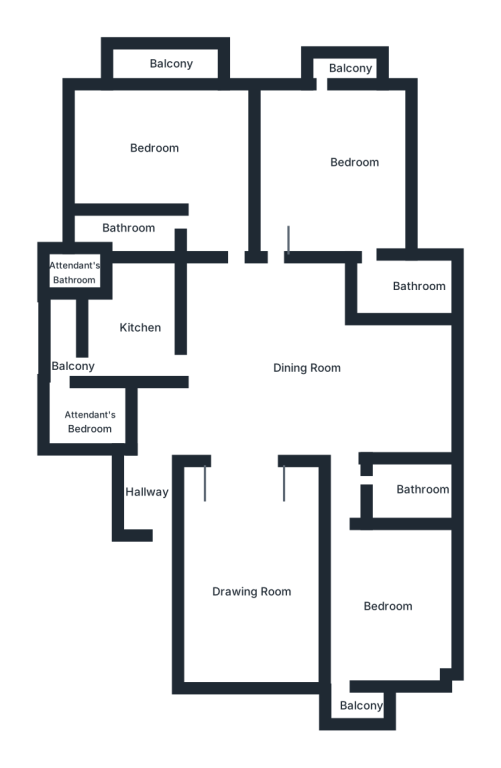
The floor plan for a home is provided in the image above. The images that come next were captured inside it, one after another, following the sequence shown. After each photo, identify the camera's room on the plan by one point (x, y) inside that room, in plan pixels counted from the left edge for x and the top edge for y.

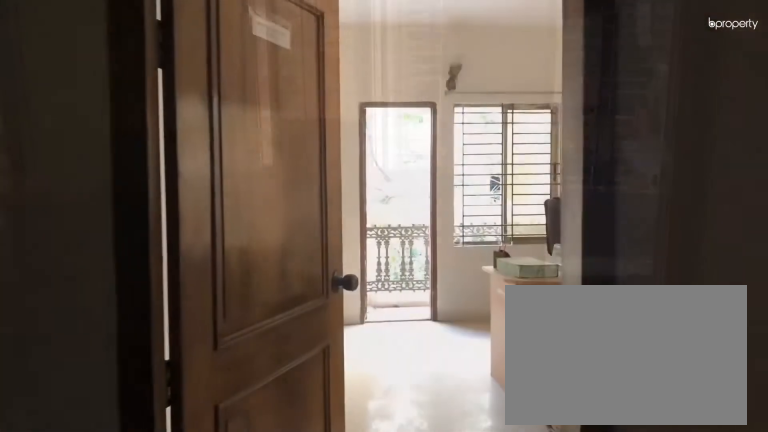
(373, 599)
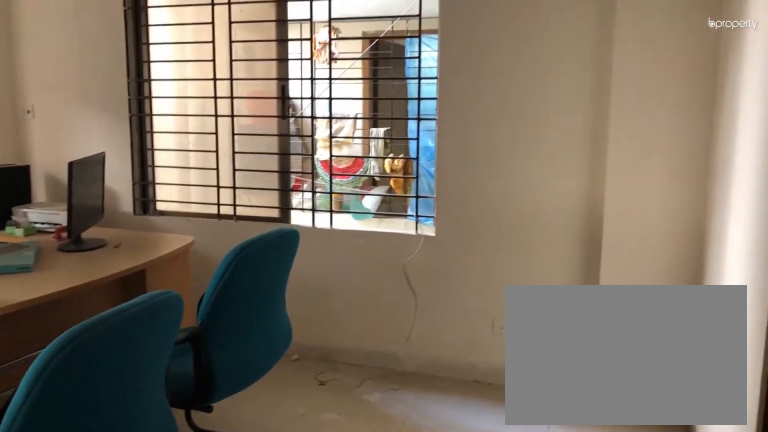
(337, 138)
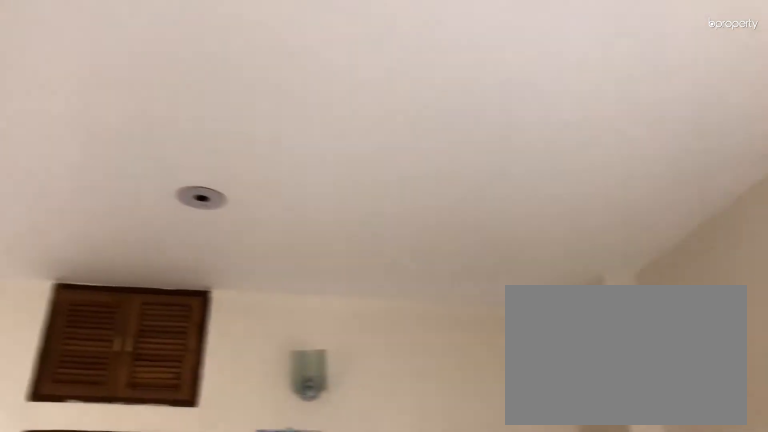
(337, 138)
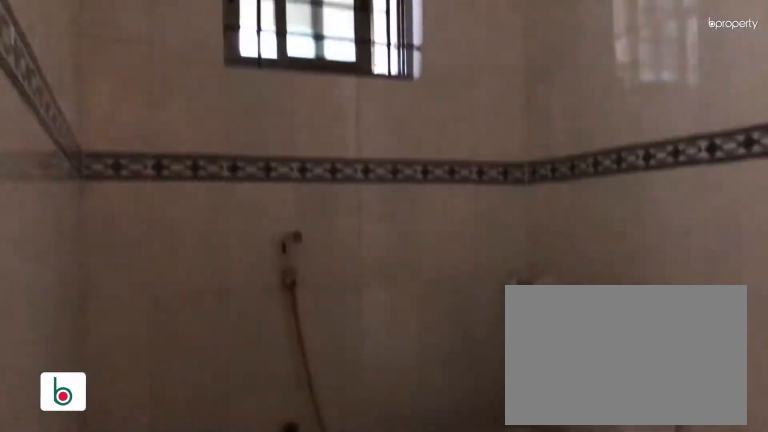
(395, 285)
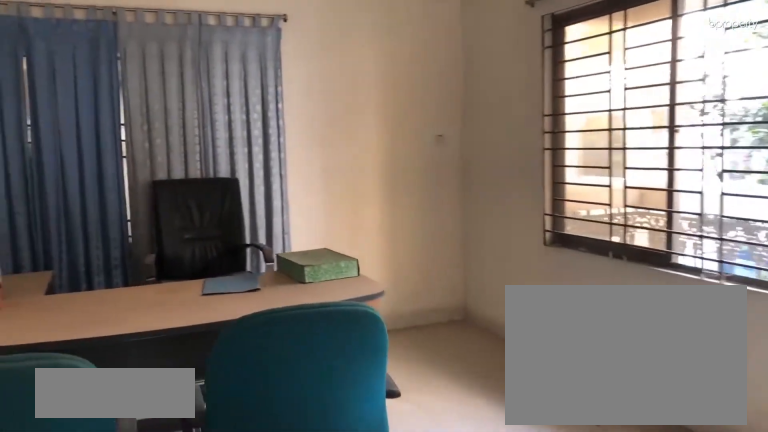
(155, 152)
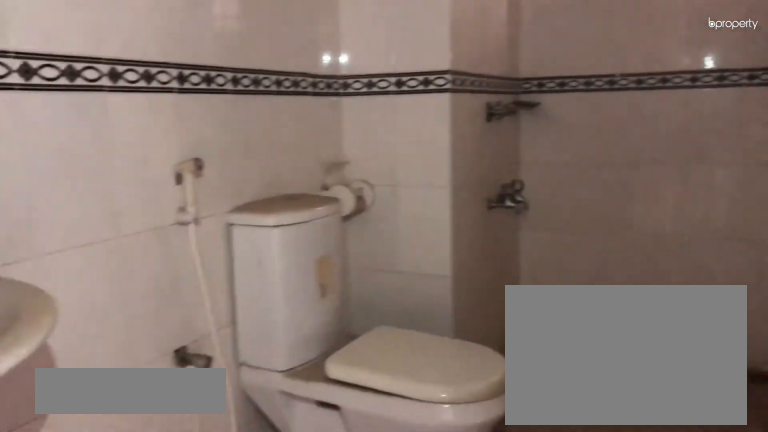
(144, 231)
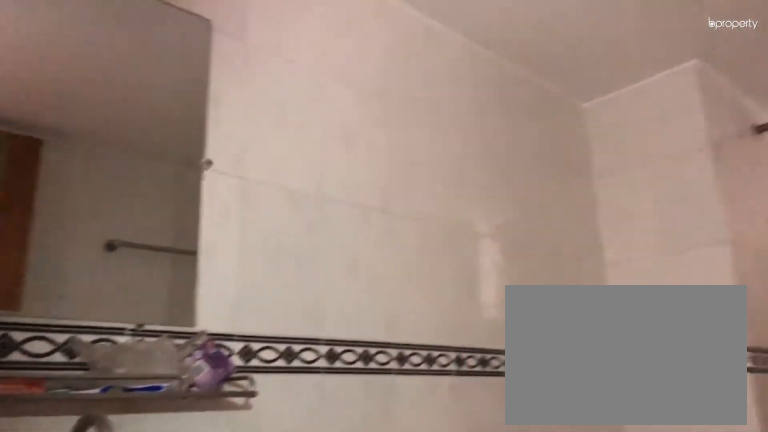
(144, 231)
